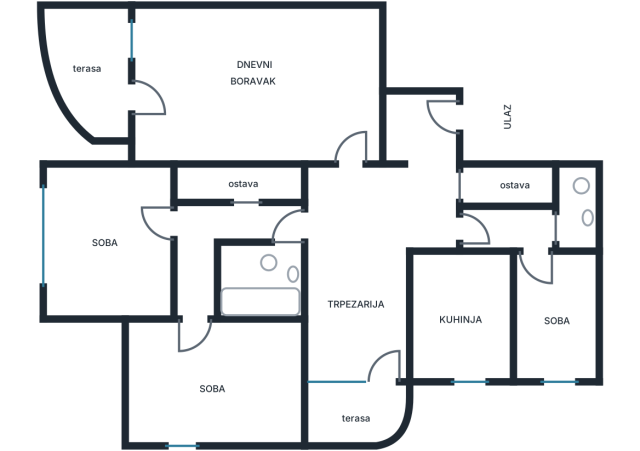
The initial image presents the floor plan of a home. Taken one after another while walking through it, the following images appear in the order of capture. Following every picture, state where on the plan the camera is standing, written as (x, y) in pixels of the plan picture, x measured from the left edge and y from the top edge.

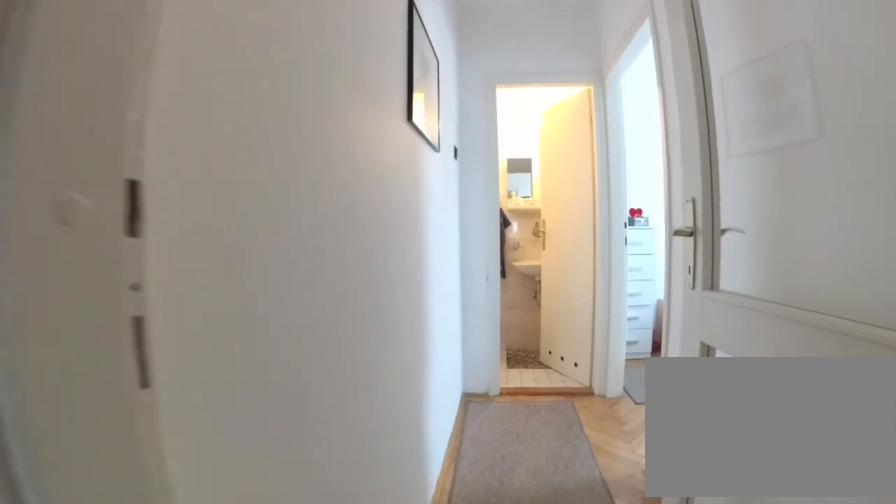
(426, 230)
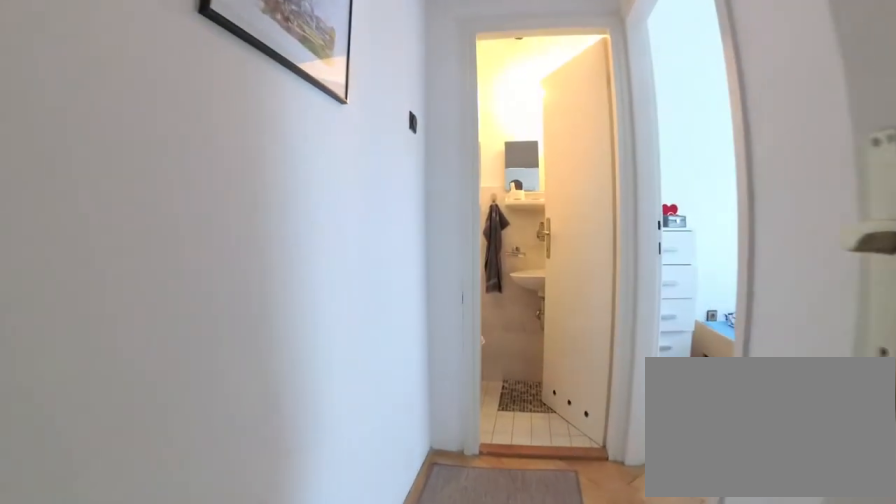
(458, 231)
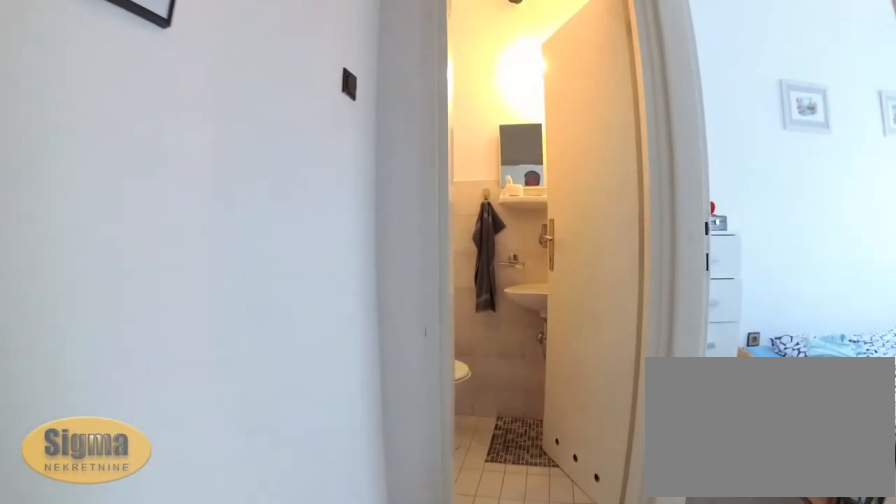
(482, 231)
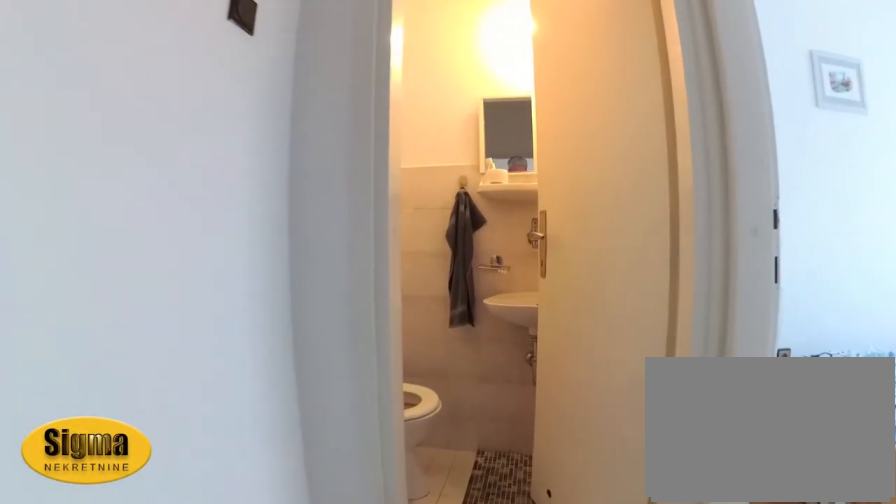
(497, 231)
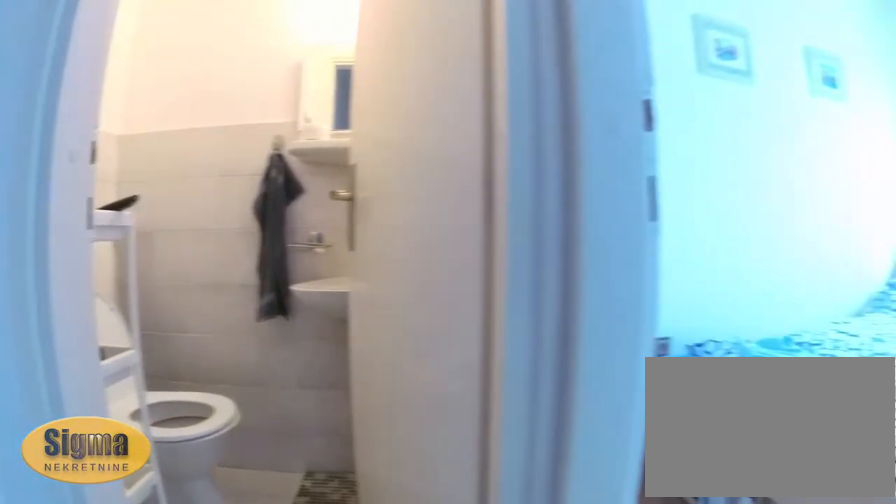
(510, 235)
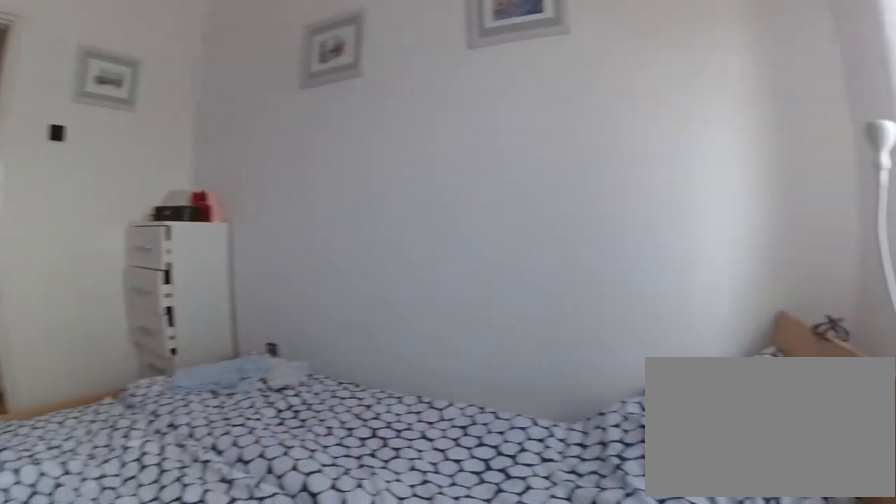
(522, 362)
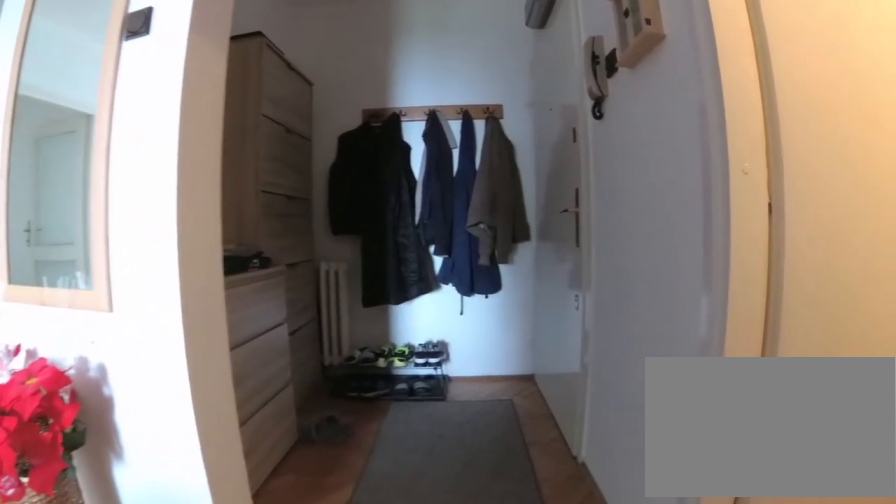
(426, 222)
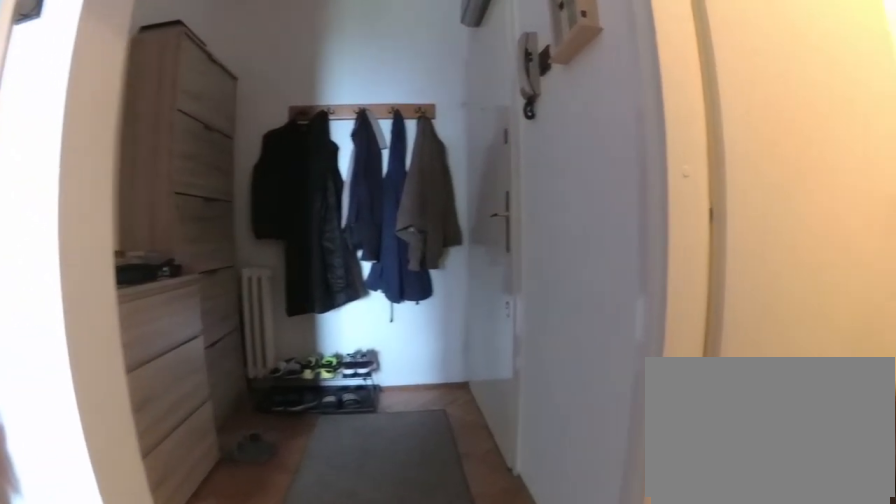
(424, 219)
